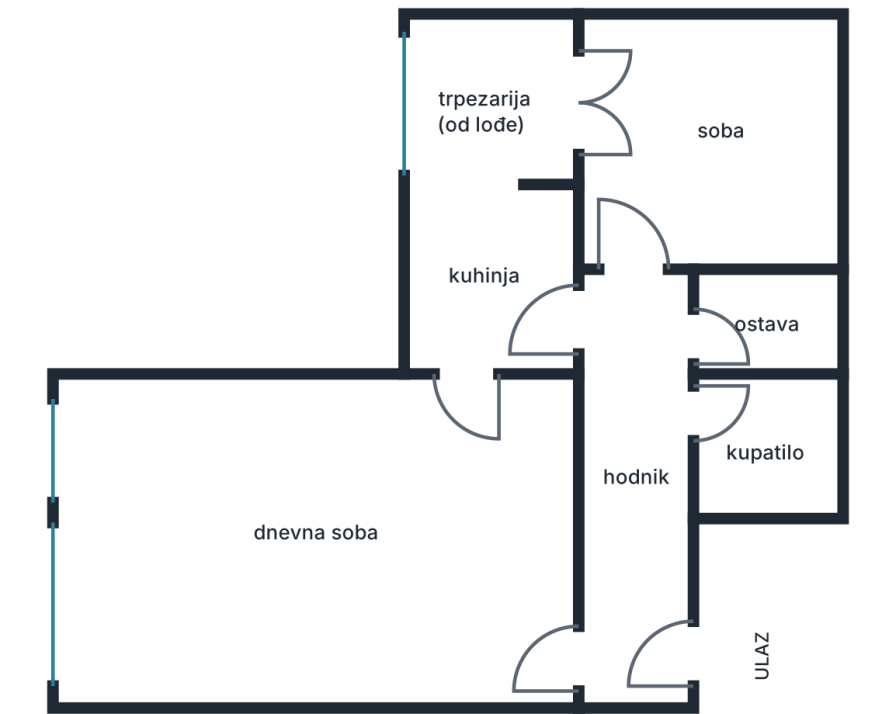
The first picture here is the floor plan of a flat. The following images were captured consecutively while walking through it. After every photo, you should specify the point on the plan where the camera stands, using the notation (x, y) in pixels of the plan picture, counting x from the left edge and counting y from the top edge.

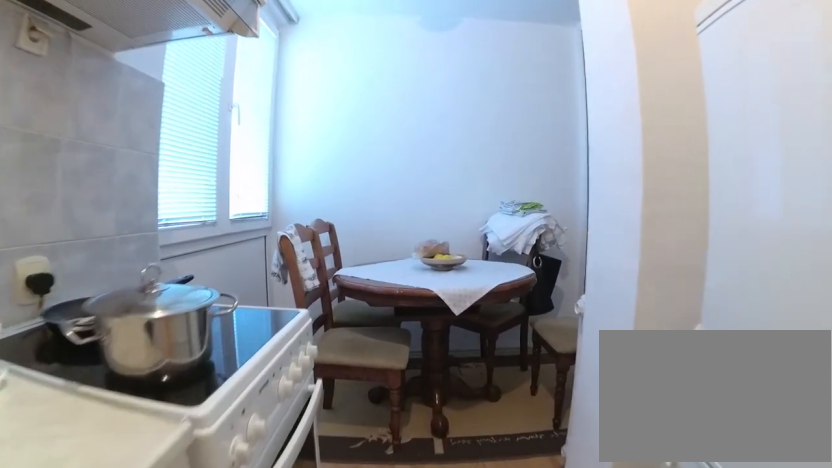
(477, 325)
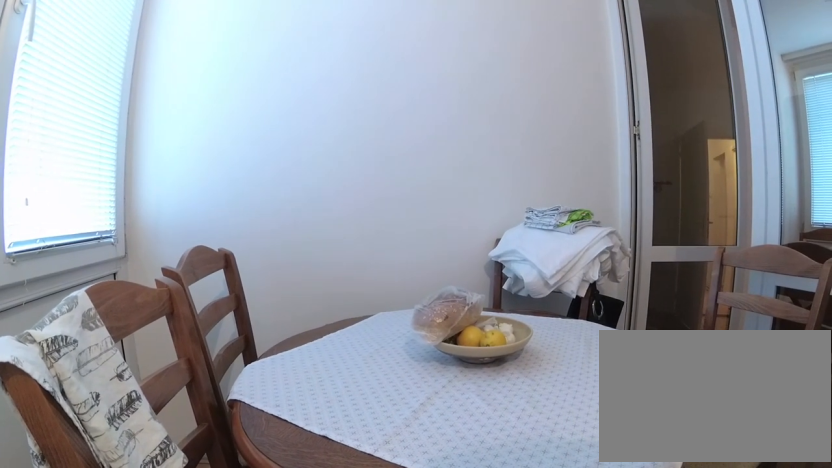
(477, 193)
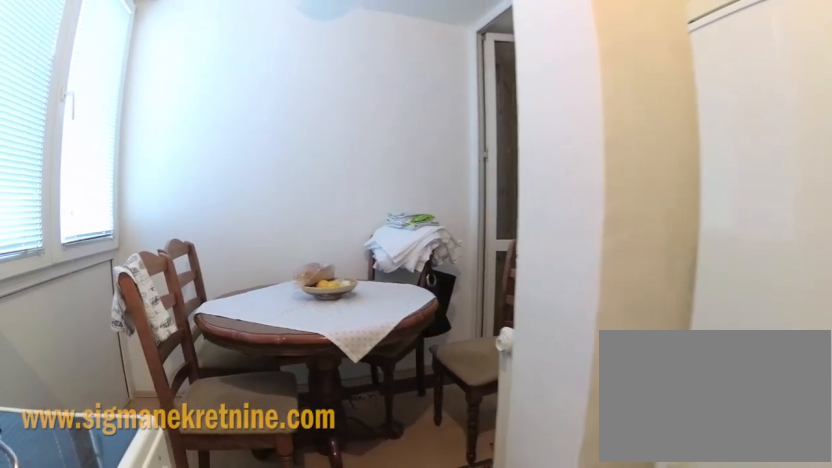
(476, 304)
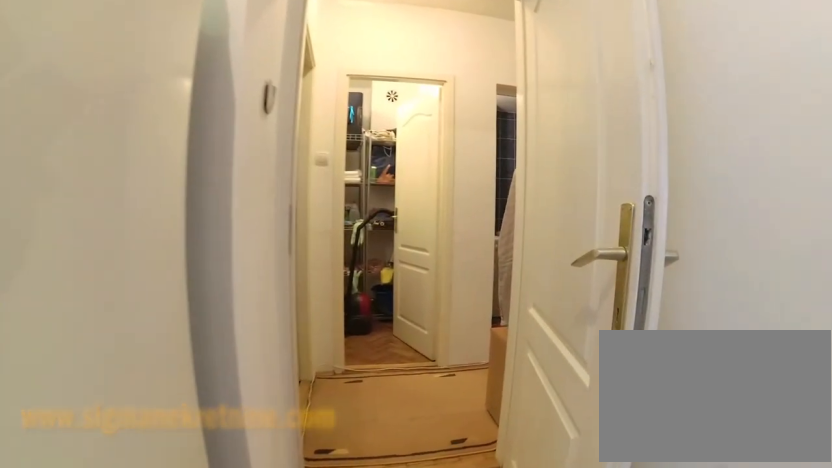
(450, 324)
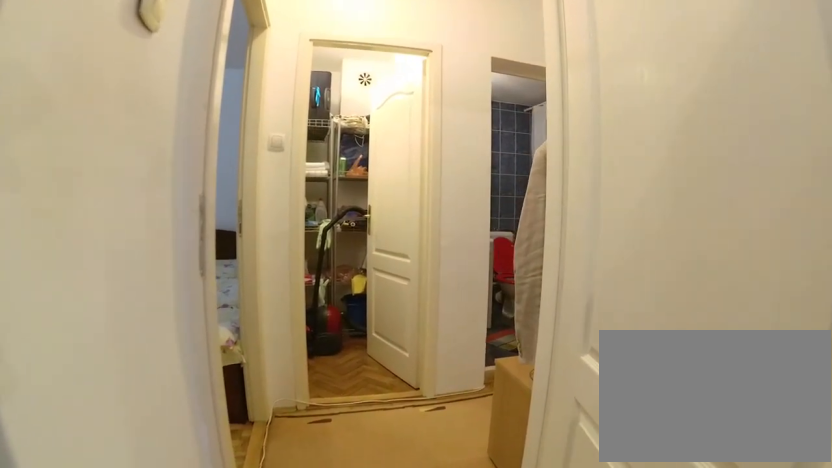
(481, 325)
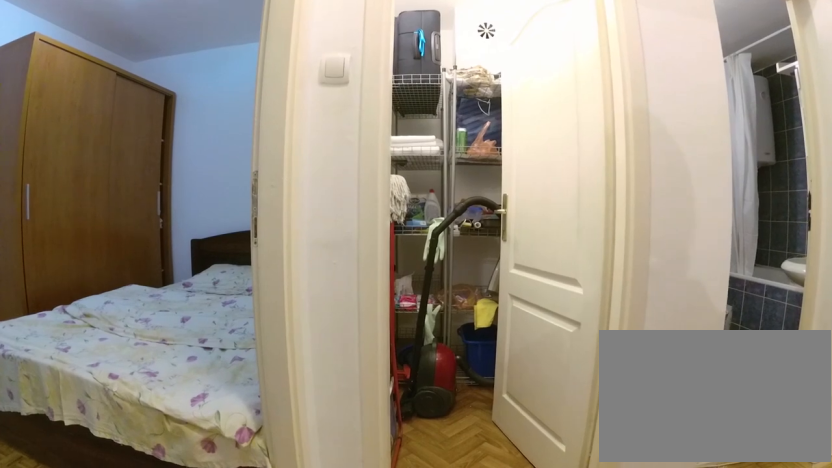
(568, 328)
